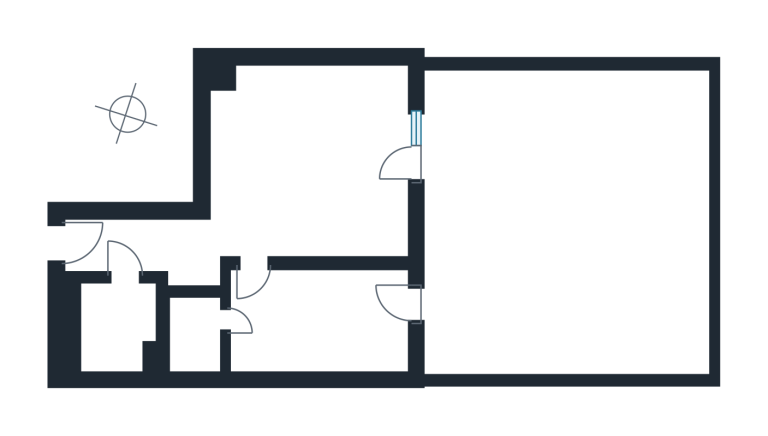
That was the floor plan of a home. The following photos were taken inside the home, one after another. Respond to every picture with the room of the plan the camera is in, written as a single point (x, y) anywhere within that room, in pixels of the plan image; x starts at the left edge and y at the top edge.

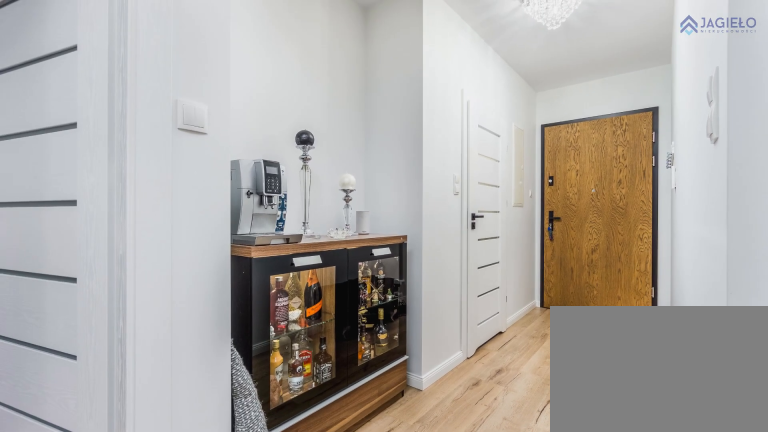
(145, 251)
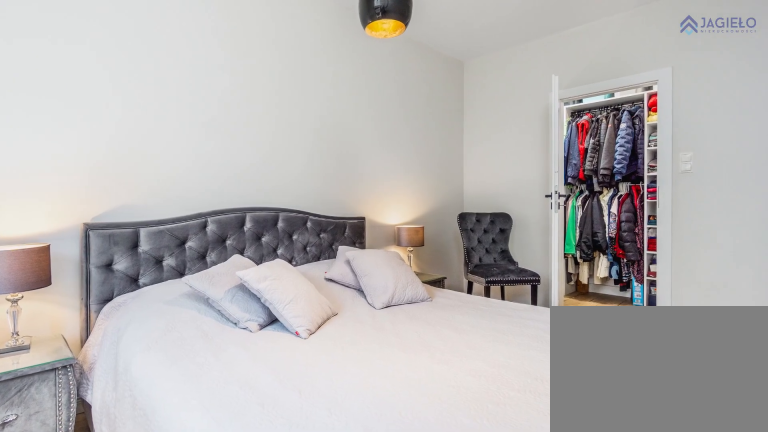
(307, 316)
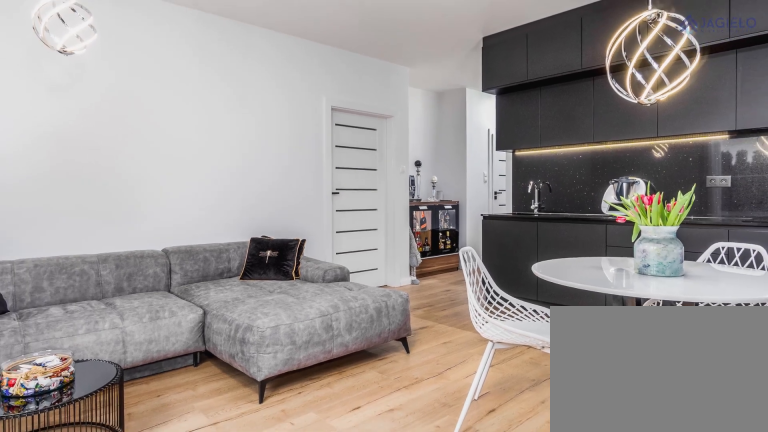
(307, 169)
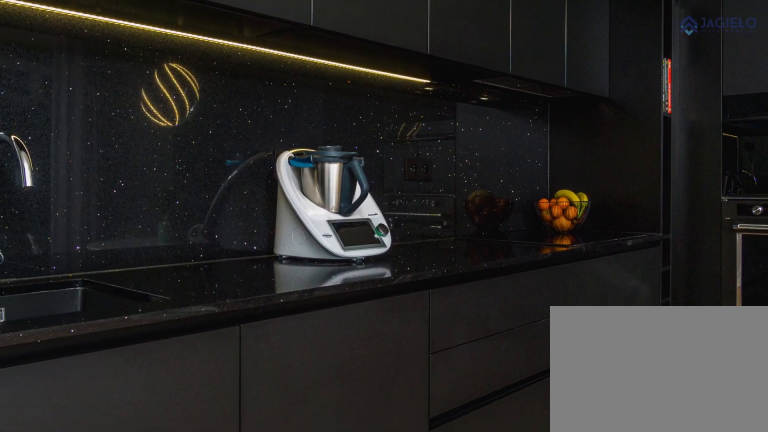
(307, 167)
